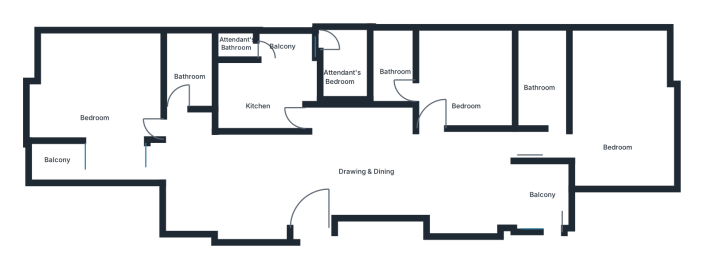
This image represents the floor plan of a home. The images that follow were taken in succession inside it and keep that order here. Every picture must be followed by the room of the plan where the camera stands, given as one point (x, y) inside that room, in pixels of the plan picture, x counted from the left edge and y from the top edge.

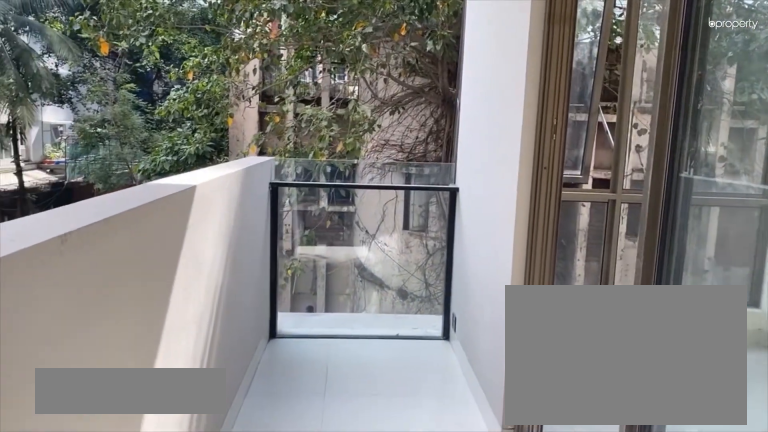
(66, 165)
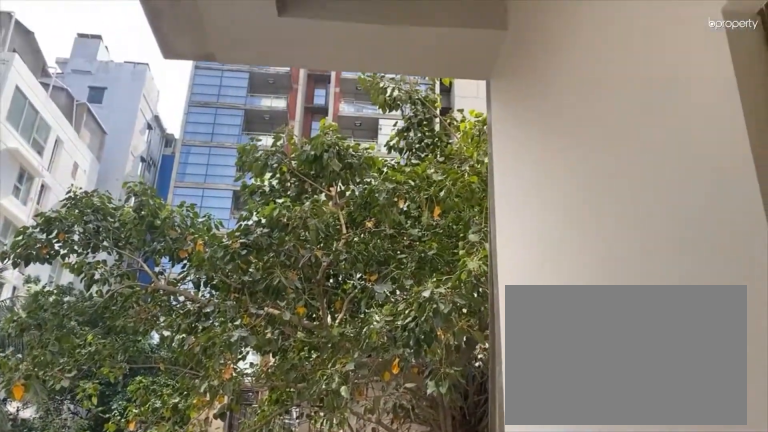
(66, 165)
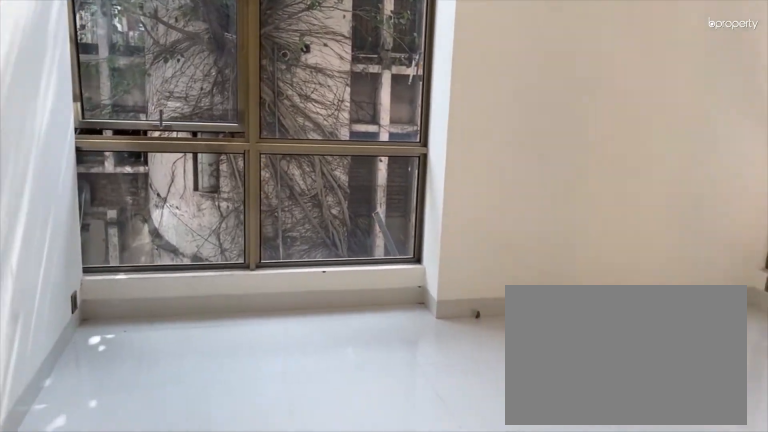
(94, 97)
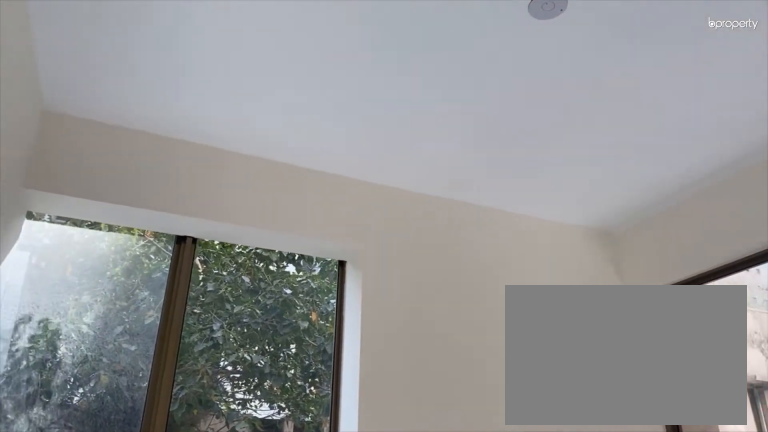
(94, 97)
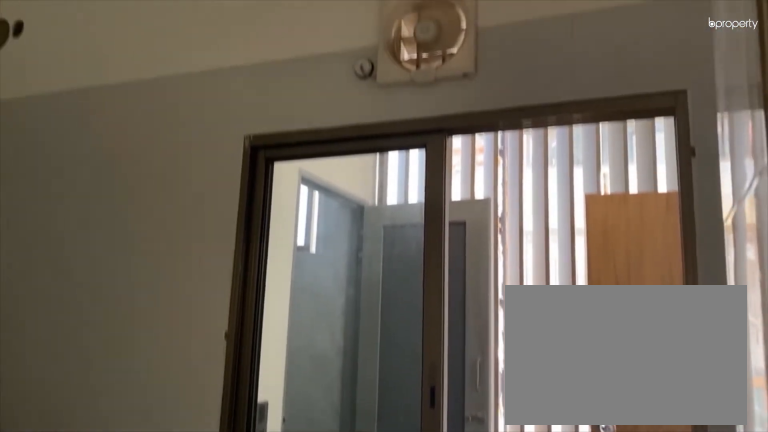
(259, 89)
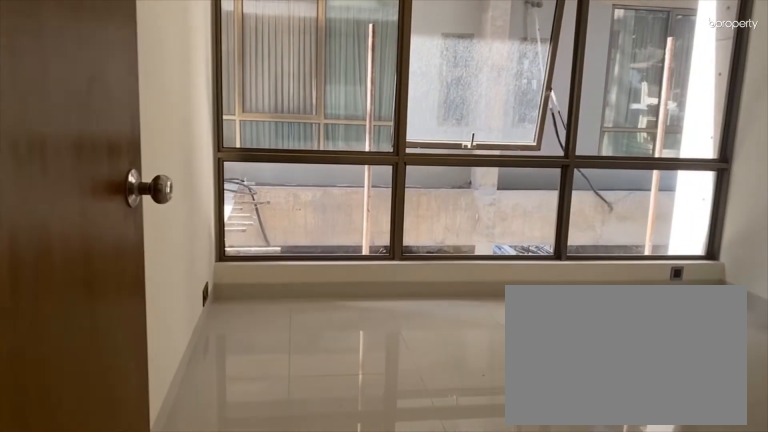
(428, 131)
